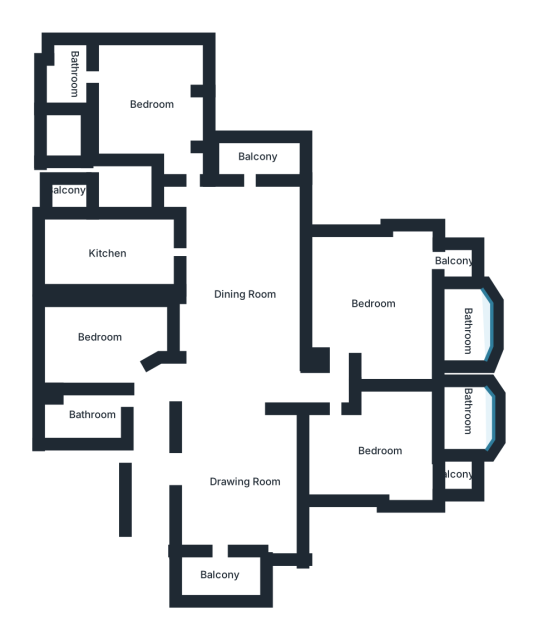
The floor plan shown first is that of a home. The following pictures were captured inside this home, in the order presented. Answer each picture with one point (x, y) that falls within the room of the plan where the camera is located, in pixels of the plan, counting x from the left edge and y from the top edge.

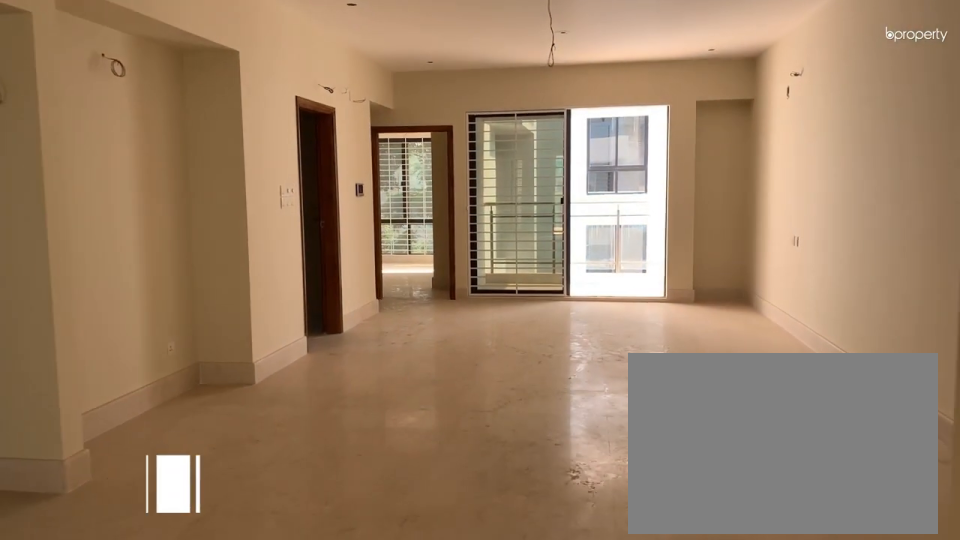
(243, 295)
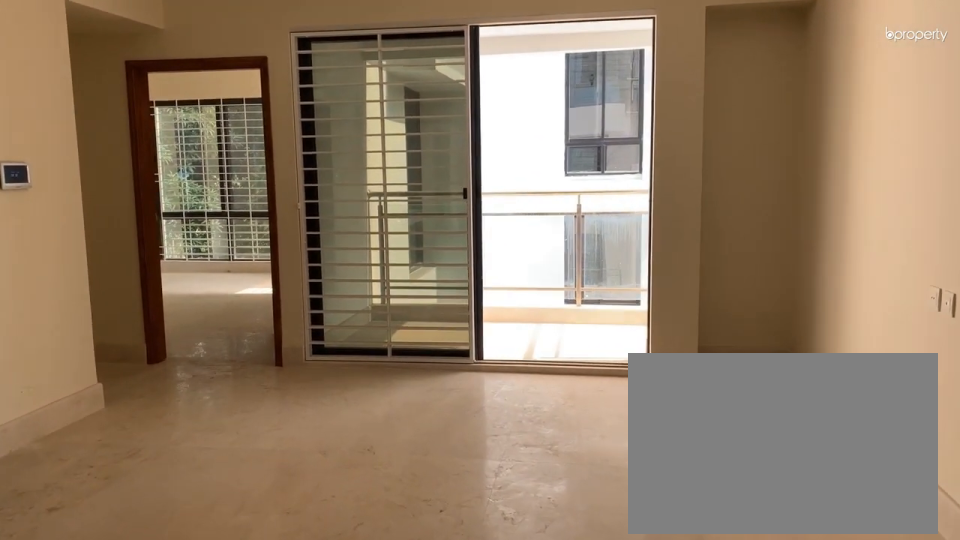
(243, 295)
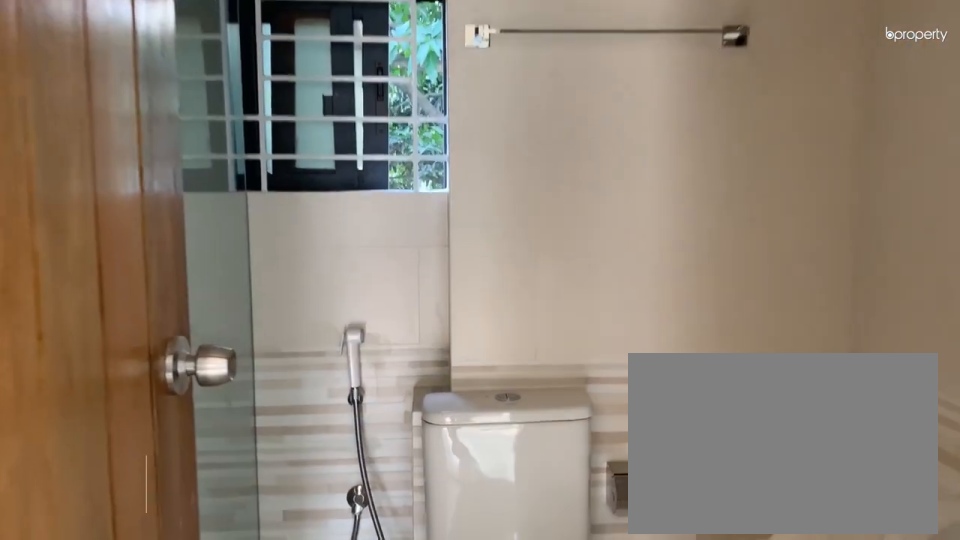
(72, 71)
